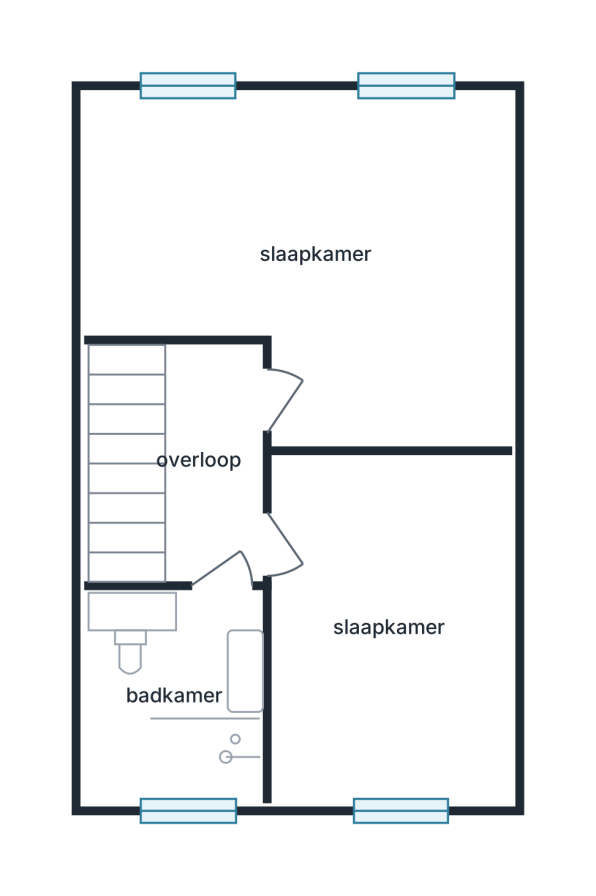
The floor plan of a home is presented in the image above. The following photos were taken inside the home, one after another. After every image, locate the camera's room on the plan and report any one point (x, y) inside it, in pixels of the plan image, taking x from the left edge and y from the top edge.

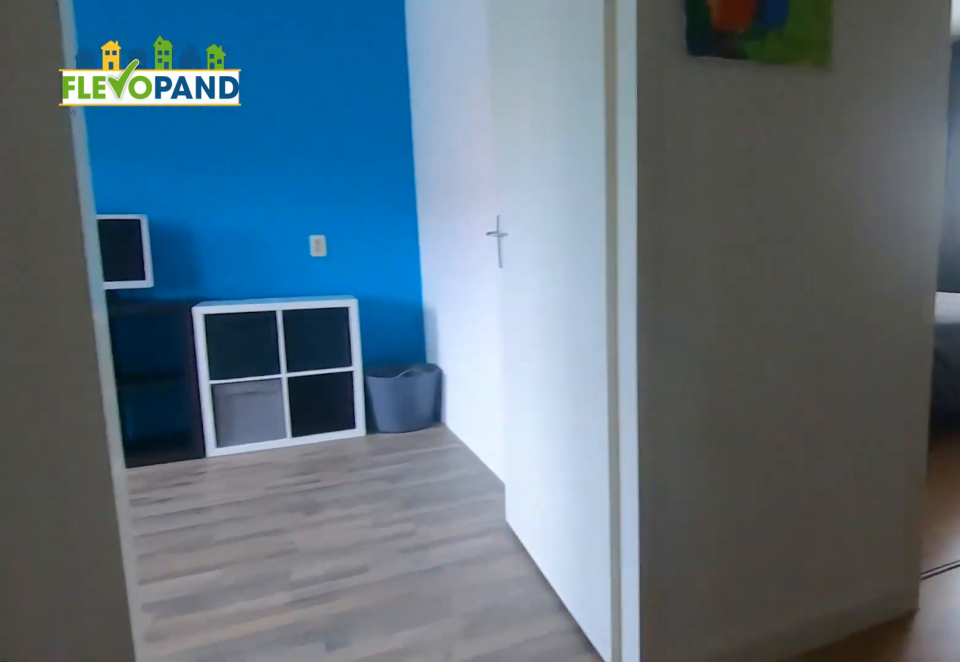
(202, 398)
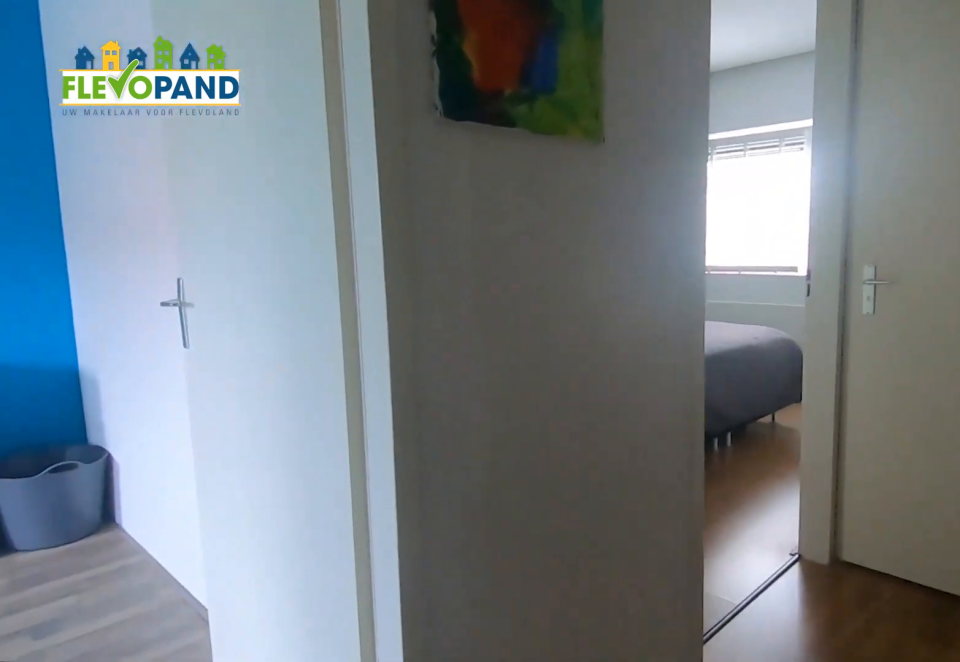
(202, 398)
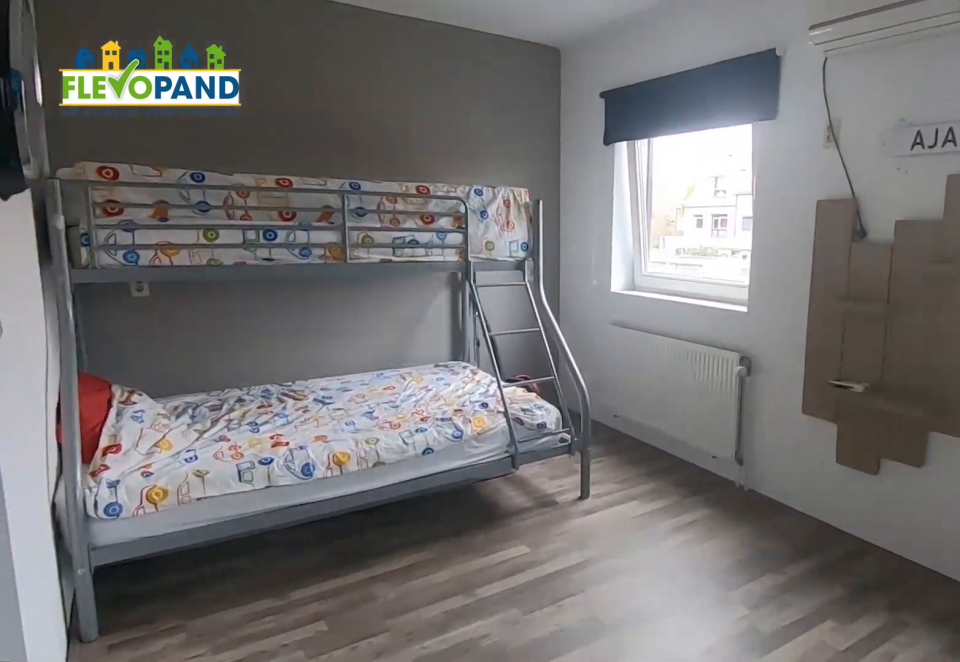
(266, 193)
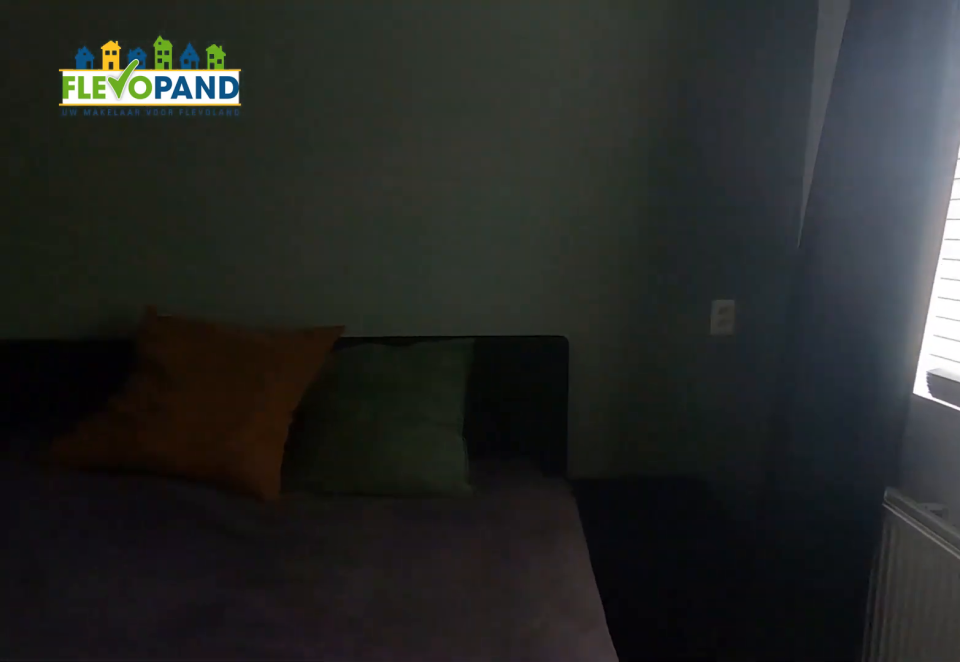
(390, 625)
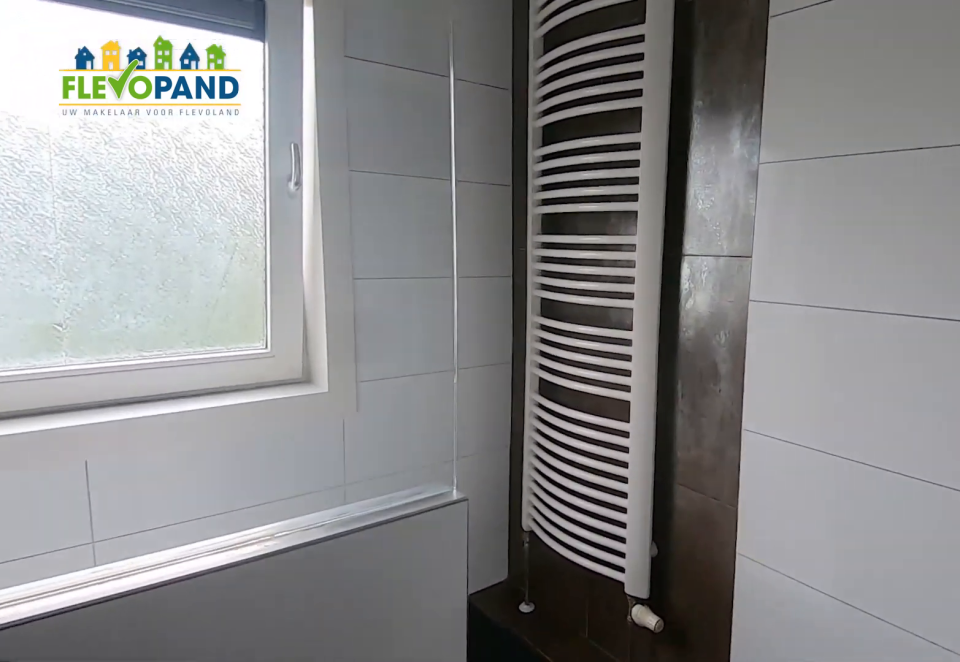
(133, 622)
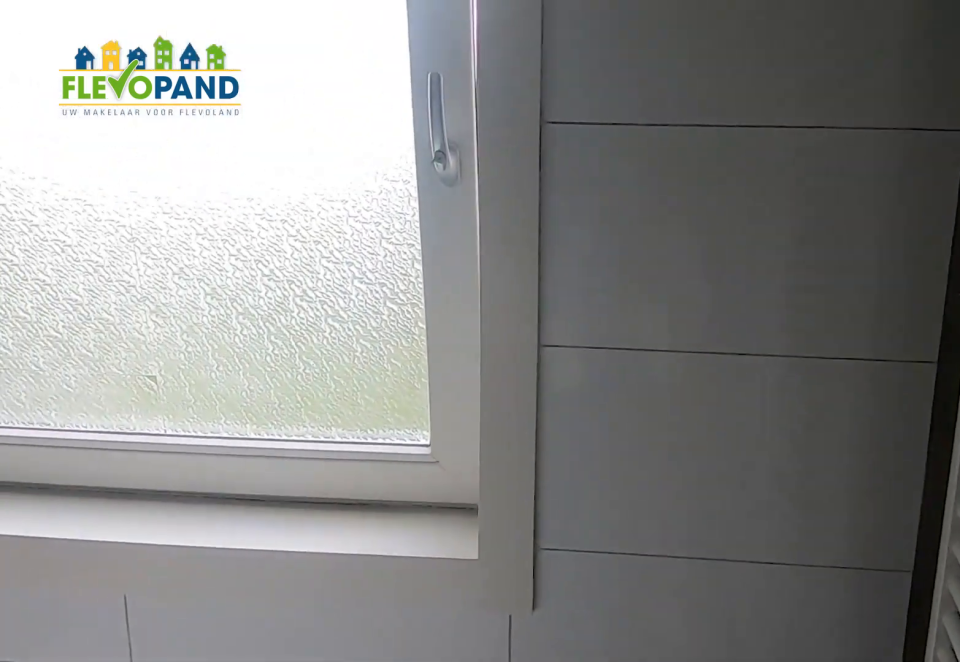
(133, 622)
